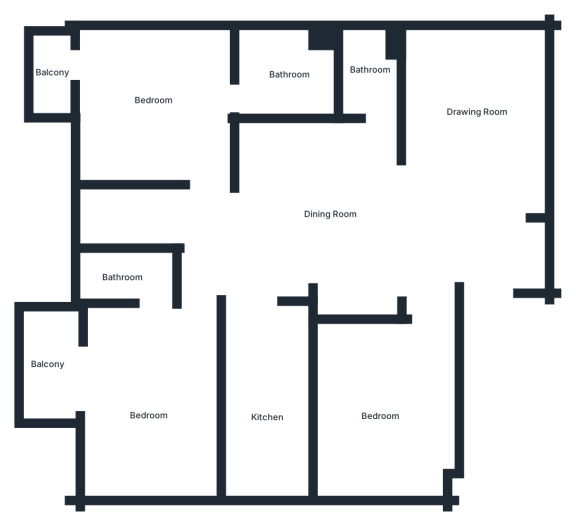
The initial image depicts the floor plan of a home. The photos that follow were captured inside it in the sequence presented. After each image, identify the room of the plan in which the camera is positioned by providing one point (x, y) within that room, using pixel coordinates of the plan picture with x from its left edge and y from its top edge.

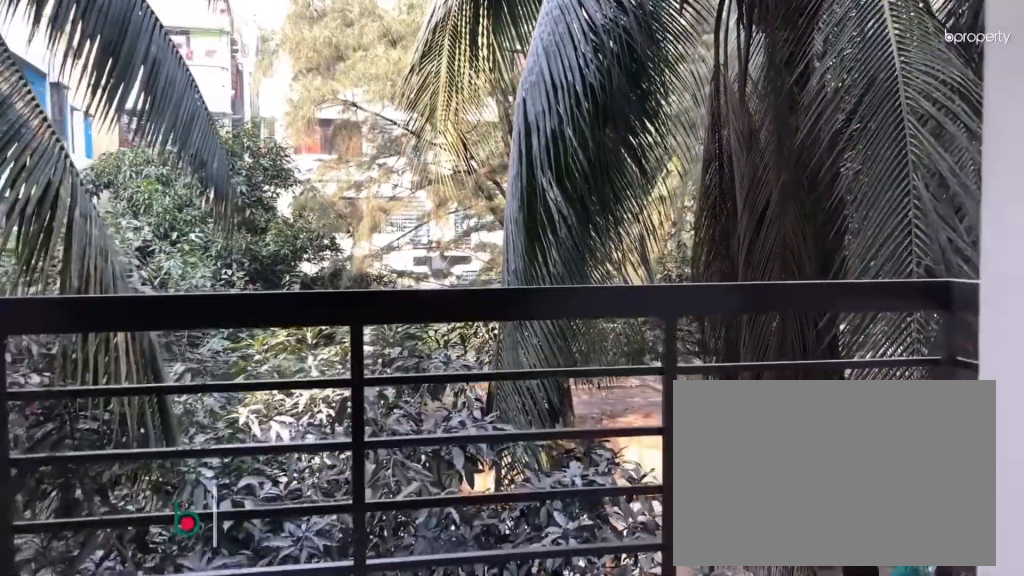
(47, 361)
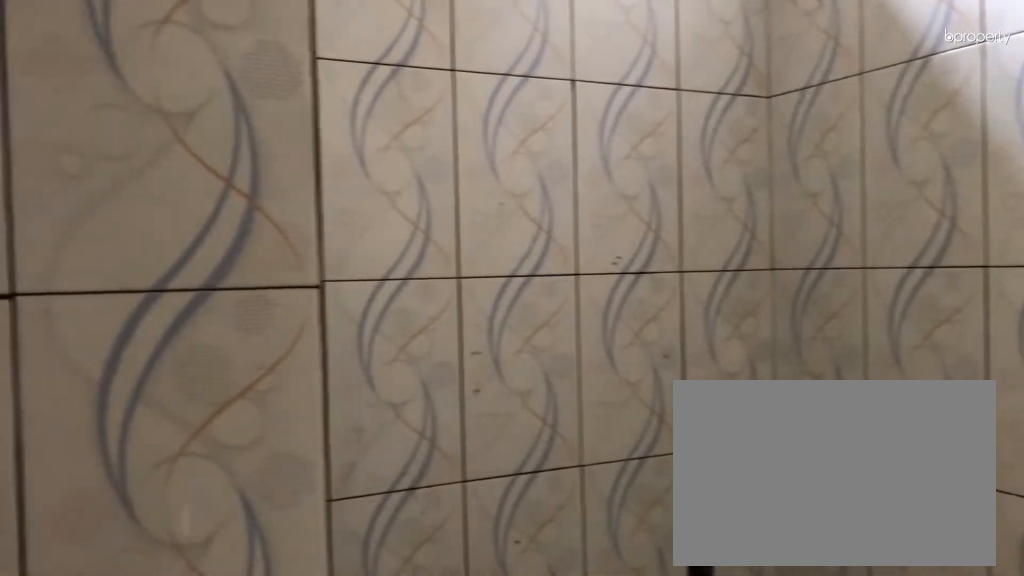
(119, 280)
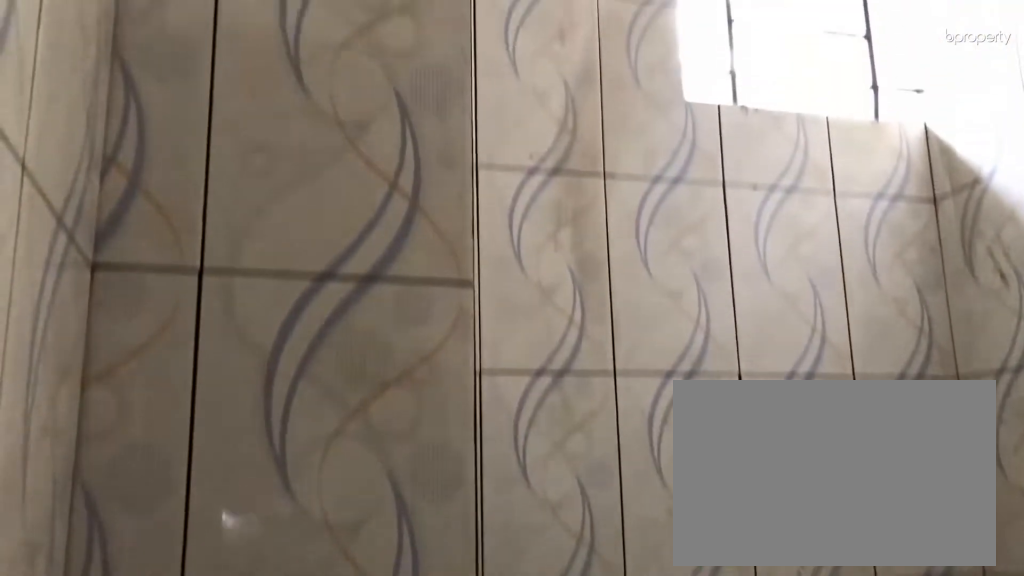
(119, 280)
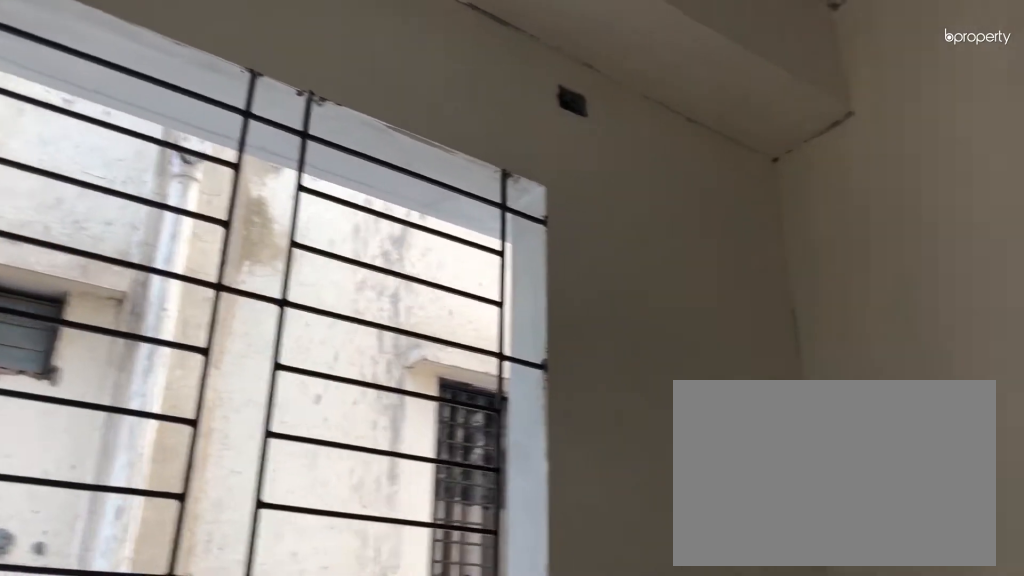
(148, 102)
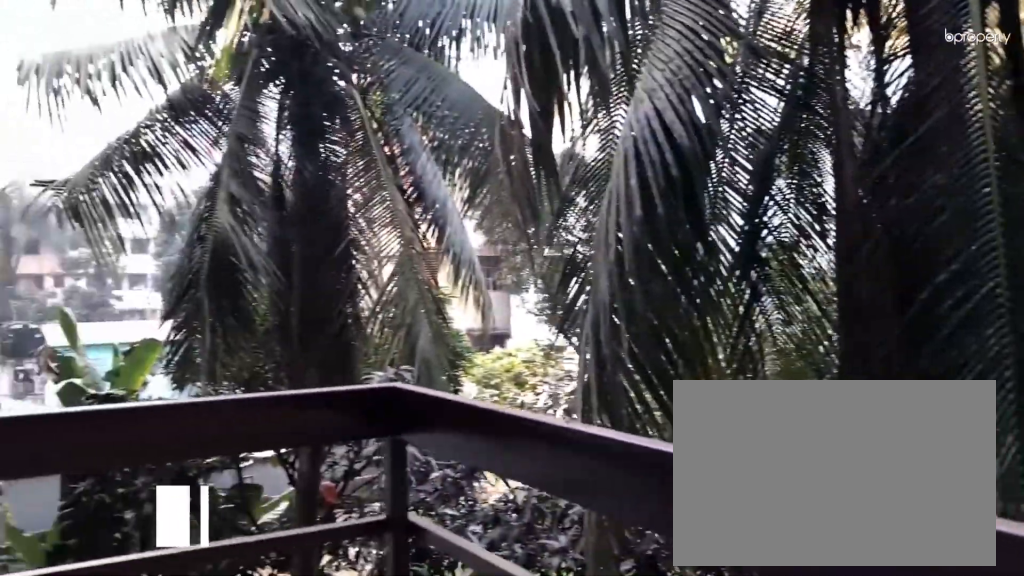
(51, 81)
